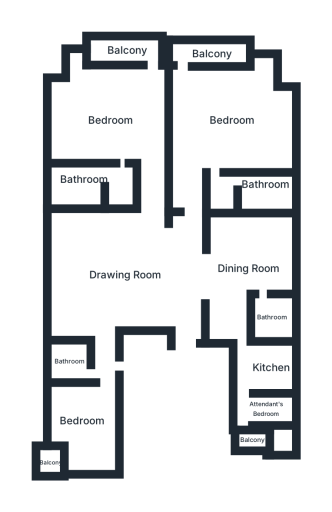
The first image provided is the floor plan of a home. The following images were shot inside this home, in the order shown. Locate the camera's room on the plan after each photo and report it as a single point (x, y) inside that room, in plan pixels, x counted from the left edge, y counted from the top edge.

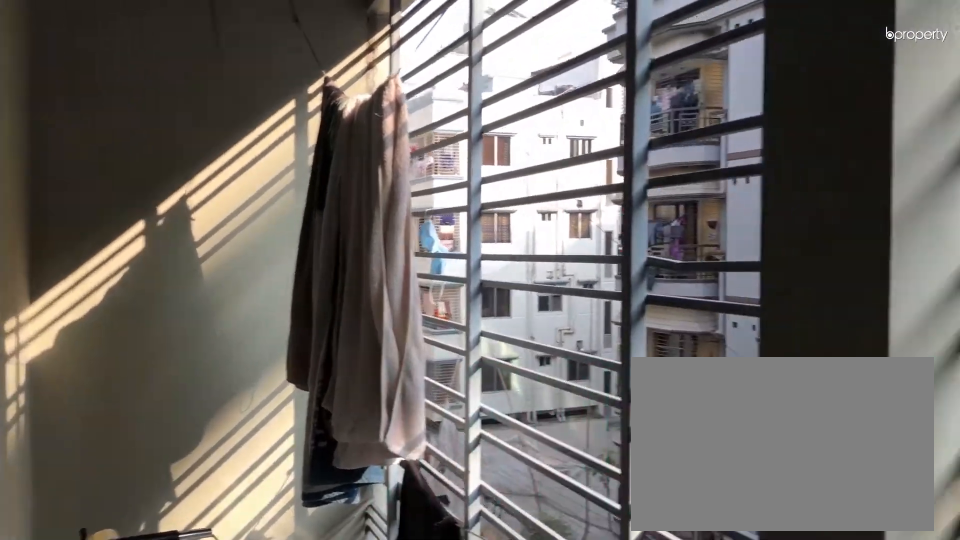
(129, 51)
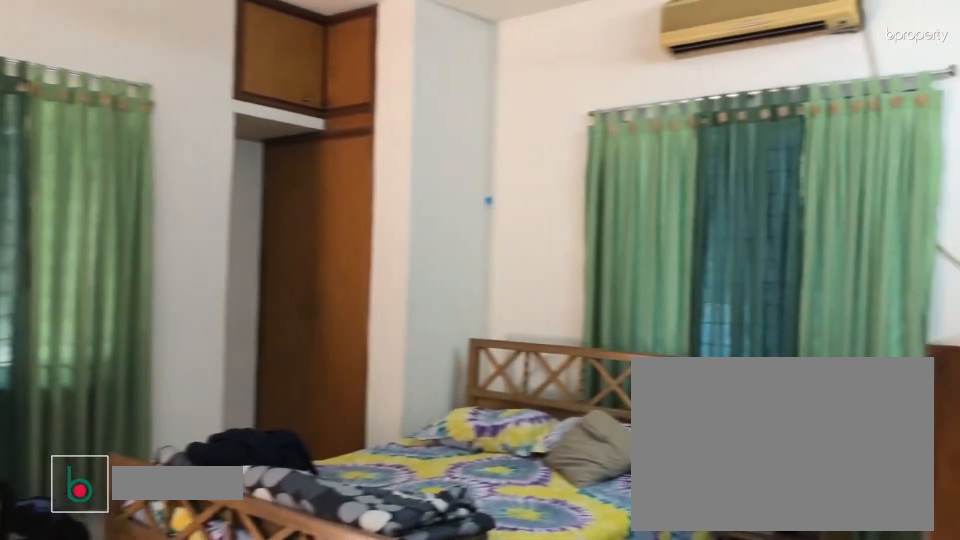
(231, 121)
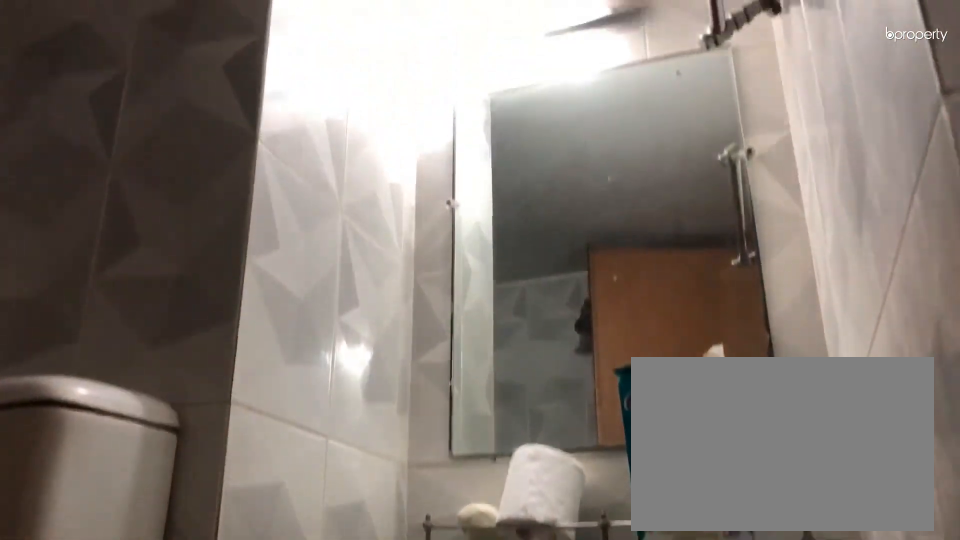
(68, 364)
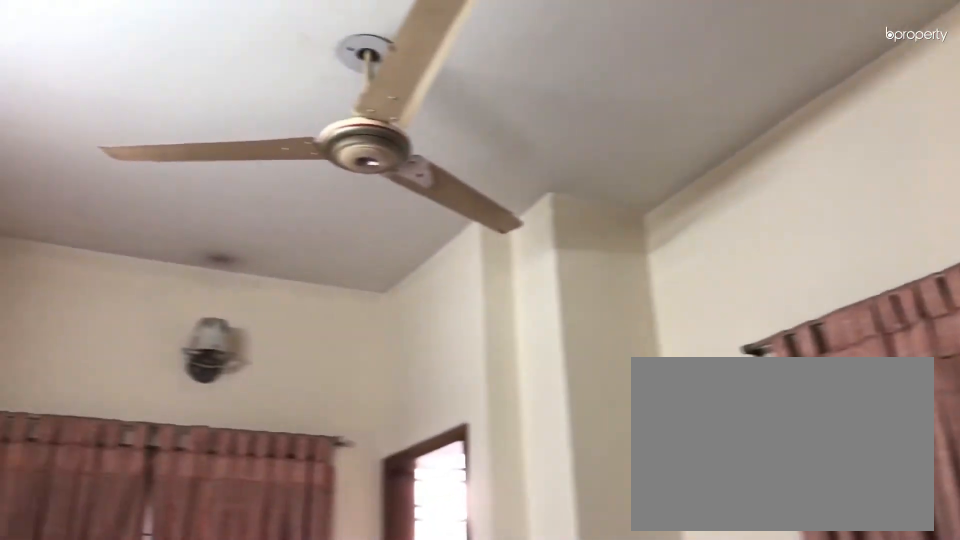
(83, 422)
